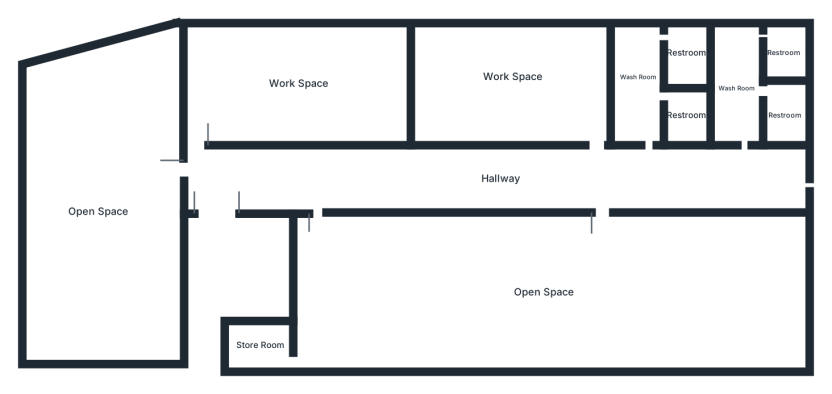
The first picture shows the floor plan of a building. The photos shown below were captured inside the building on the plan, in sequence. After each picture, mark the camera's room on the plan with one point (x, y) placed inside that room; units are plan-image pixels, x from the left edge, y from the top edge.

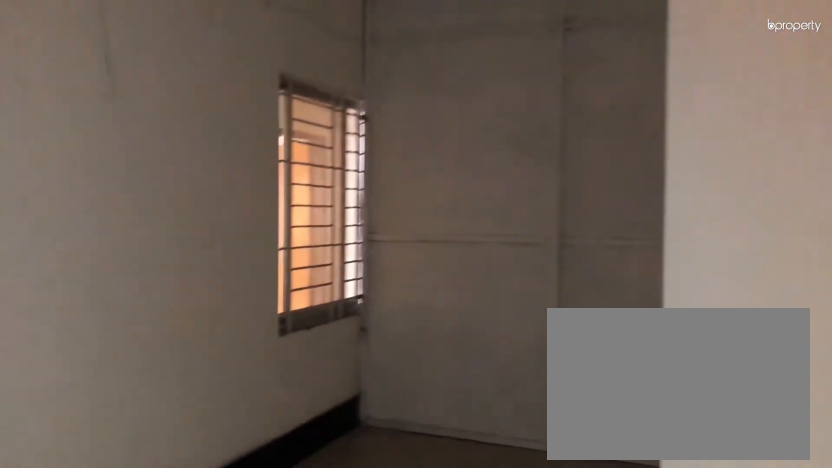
(509, 76)
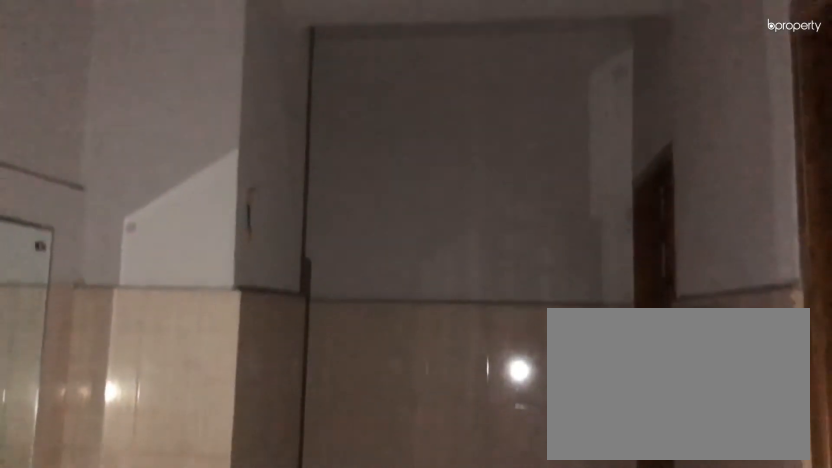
(638, 76)
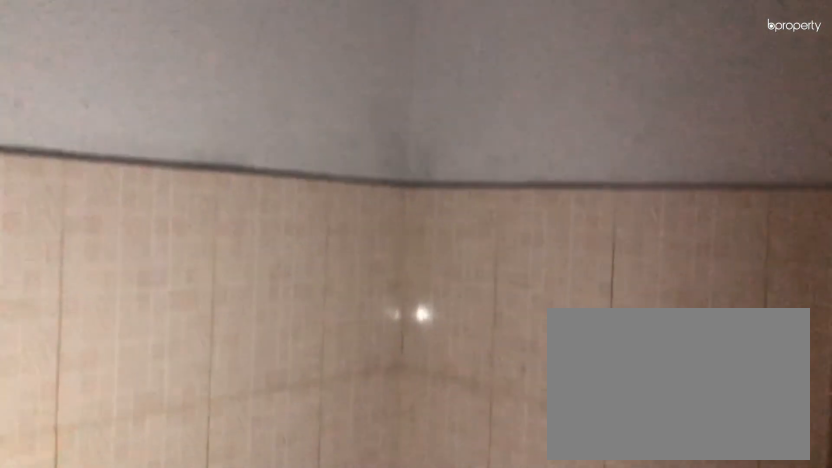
(686, 49)
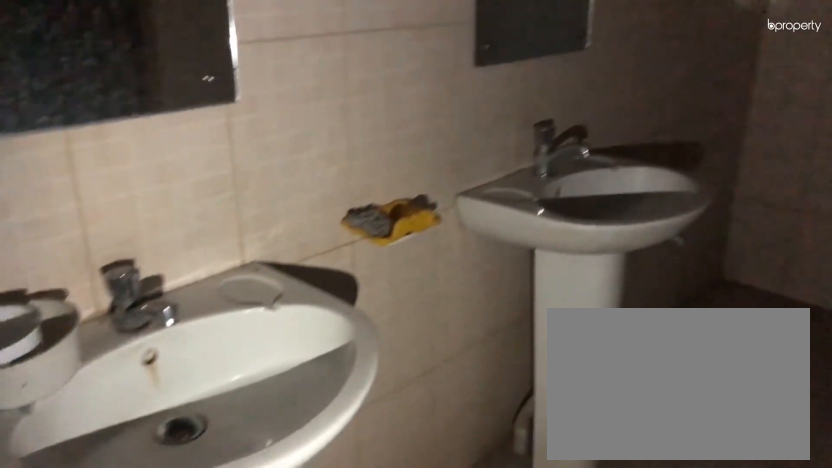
(737, 86)
